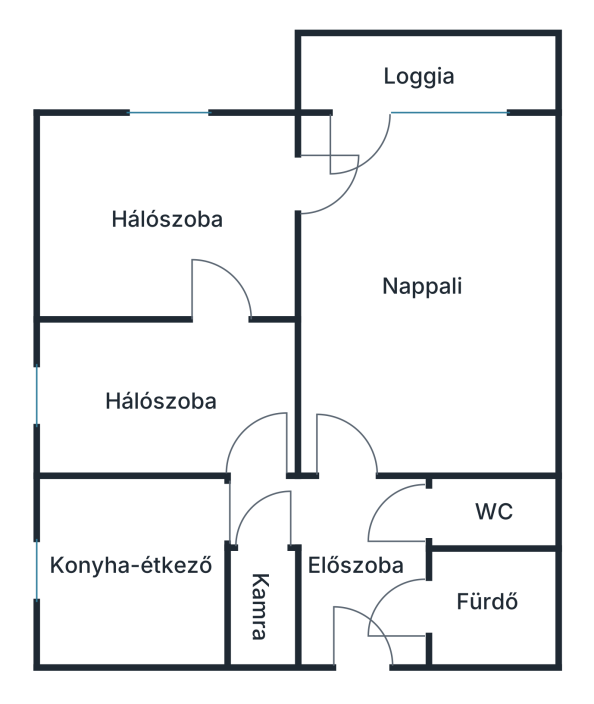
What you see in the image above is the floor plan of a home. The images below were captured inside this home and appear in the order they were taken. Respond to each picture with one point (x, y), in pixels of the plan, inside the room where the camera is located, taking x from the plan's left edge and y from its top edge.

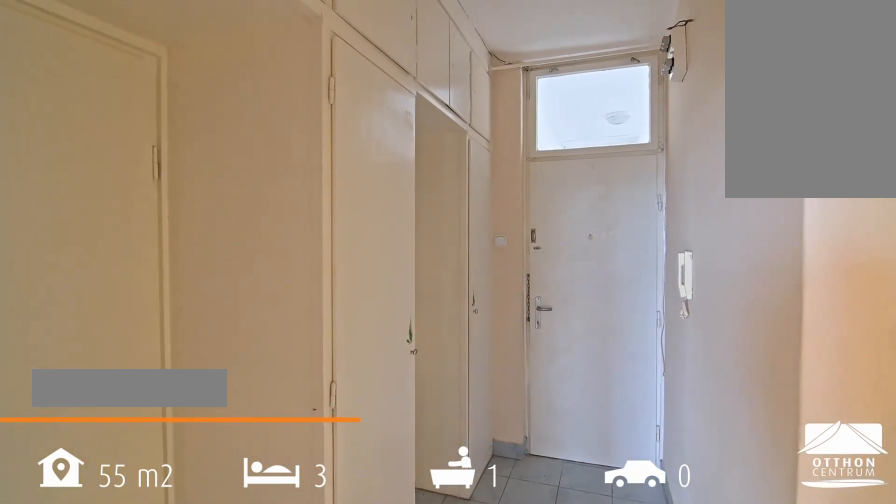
(361, 561)
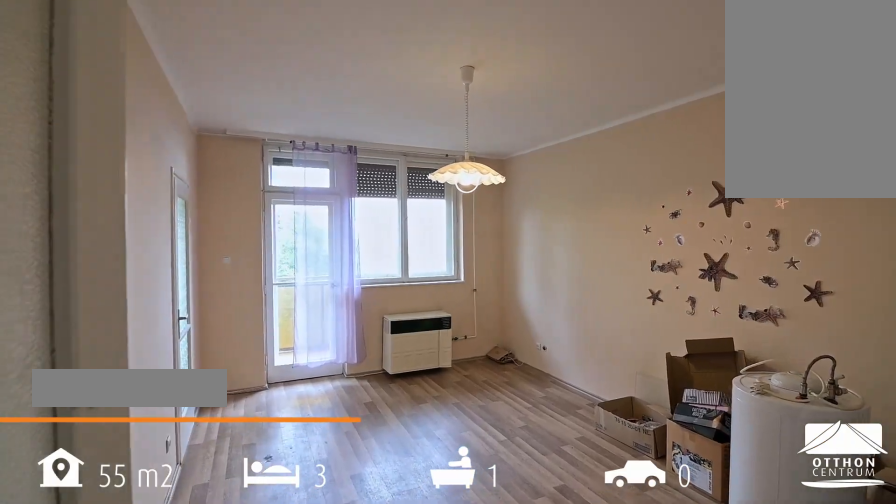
(425, 254)
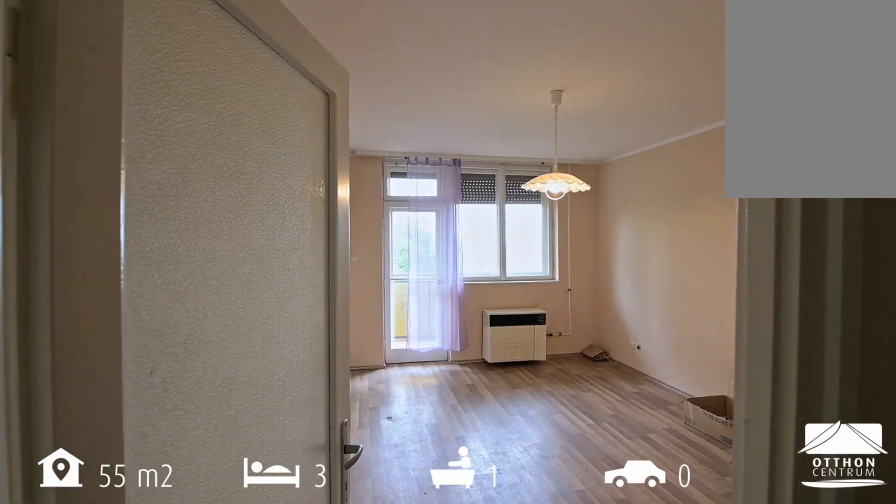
(425, 254)
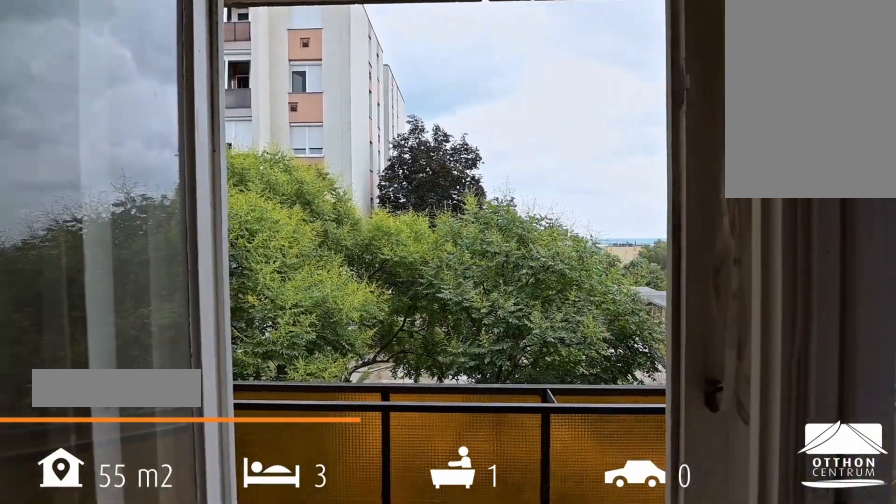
(452, 75)
